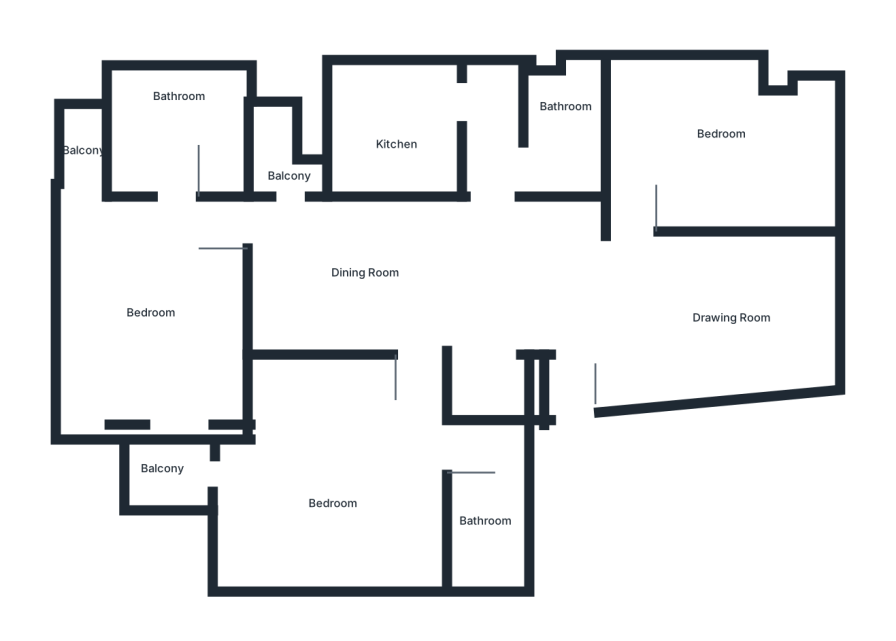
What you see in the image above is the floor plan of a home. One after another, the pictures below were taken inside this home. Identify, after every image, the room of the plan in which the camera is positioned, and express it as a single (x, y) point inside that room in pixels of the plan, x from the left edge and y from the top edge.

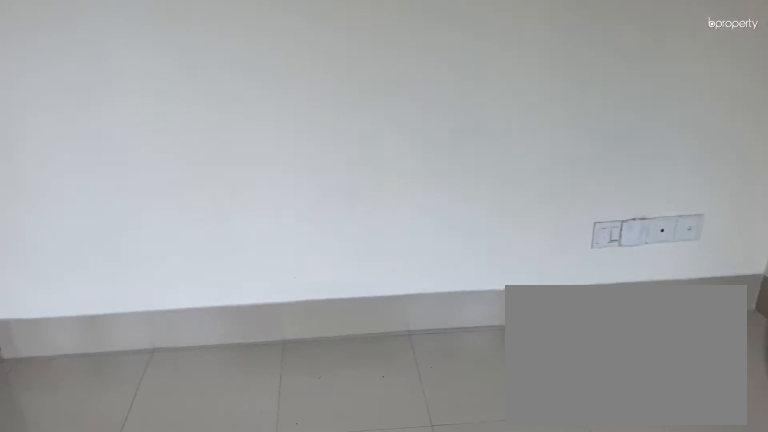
(169, 321)
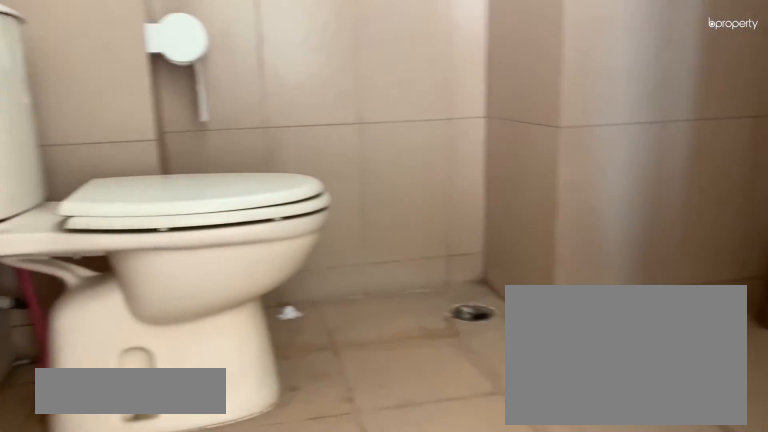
(176, 120)
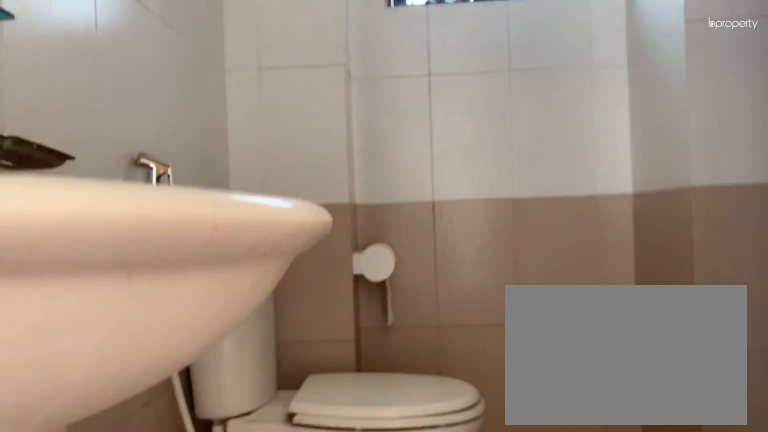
(178, 132)
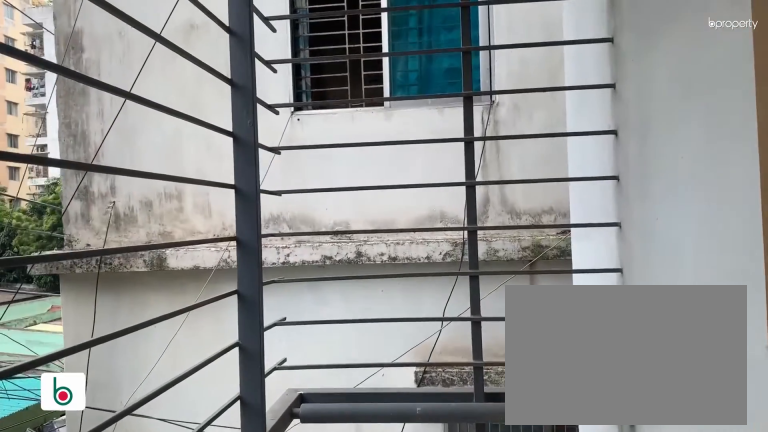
(84, 144)
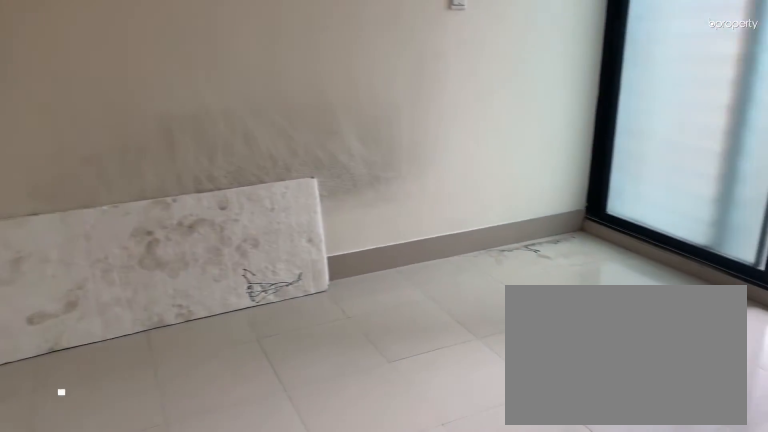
(346, 497)
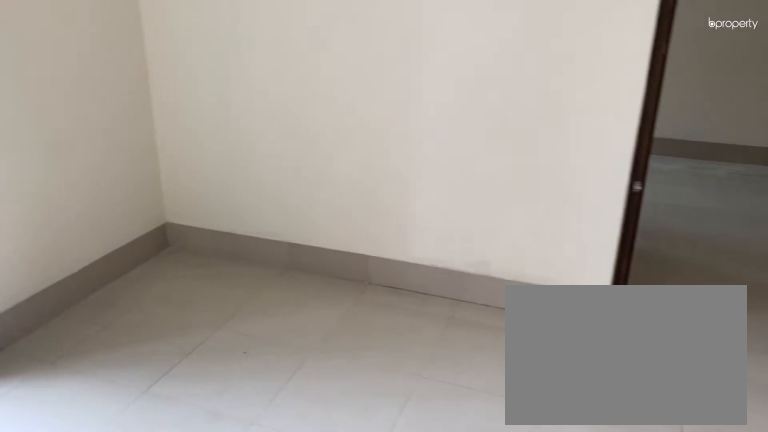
(346, 497)
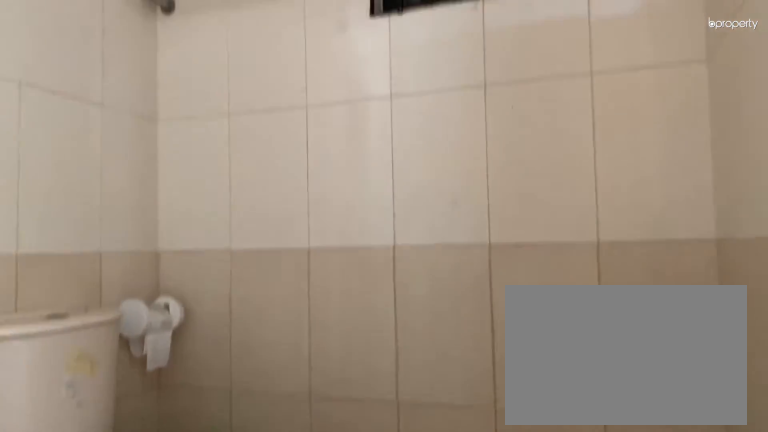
(480, 532)
